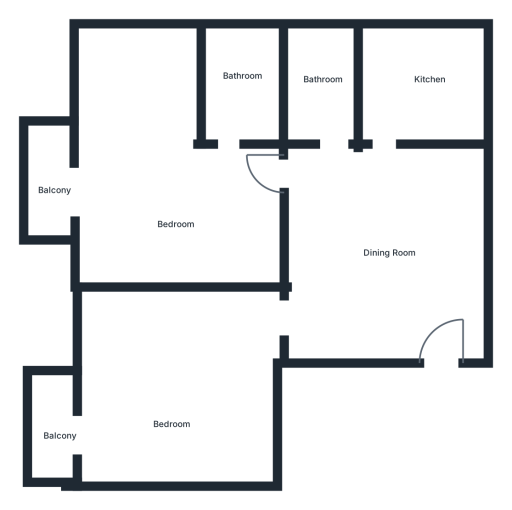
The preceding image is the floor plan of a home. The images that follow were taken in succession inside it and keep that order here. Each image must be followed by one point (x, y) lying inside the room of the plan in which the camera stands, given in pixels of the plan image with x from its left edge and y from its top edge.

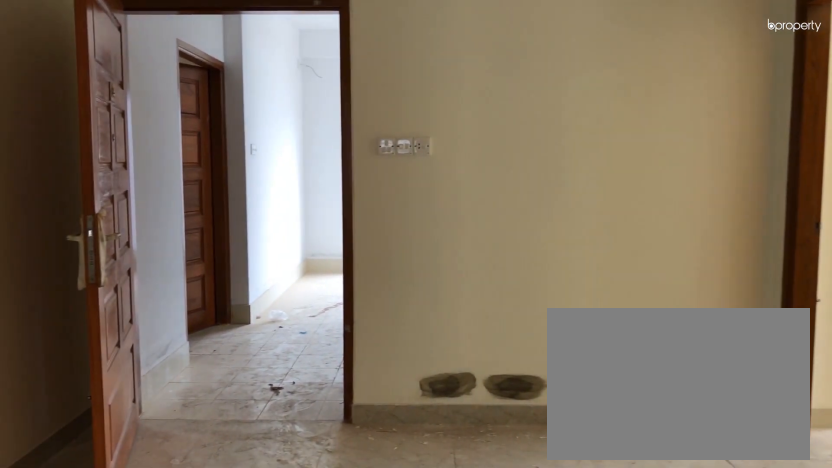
(375, 222)
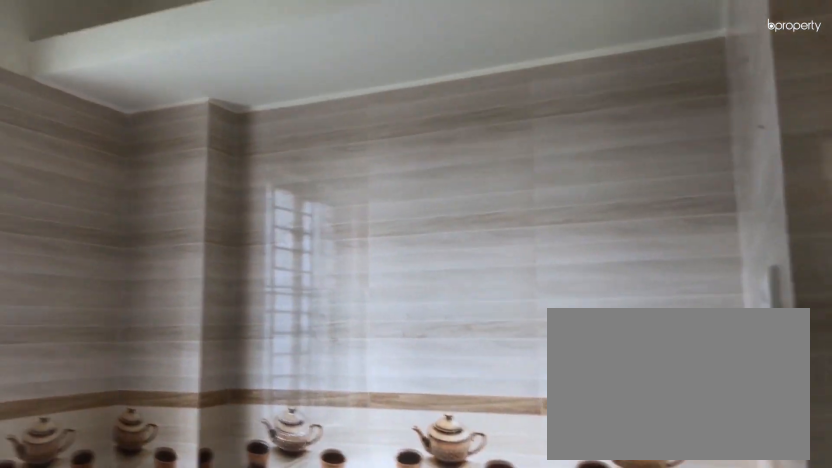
(408, 95)
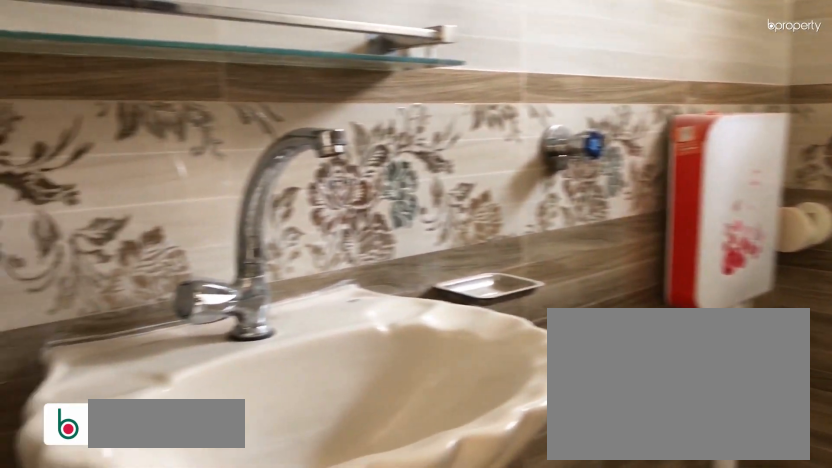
(320, 95)
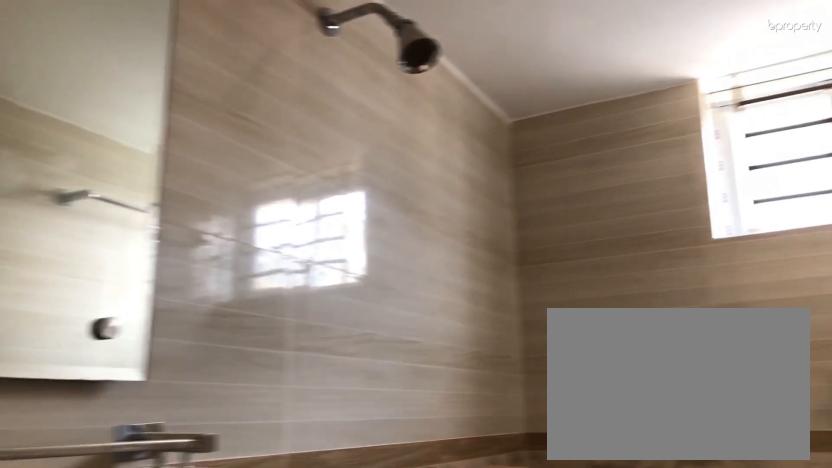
(324, 101)
